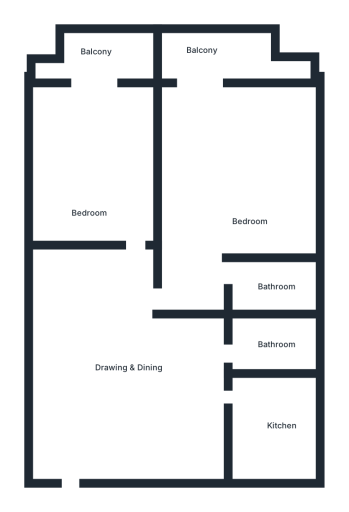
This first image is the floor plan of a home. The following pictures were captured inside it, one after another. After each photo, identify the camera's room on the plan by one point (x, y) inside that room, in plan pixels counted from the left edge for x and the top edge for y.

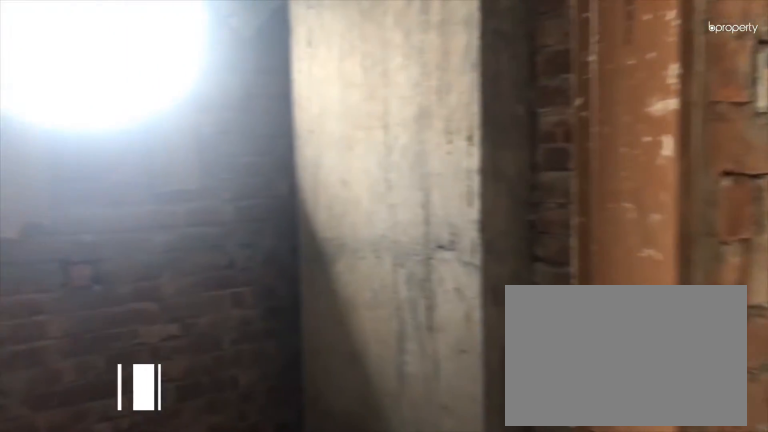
(277, 284)
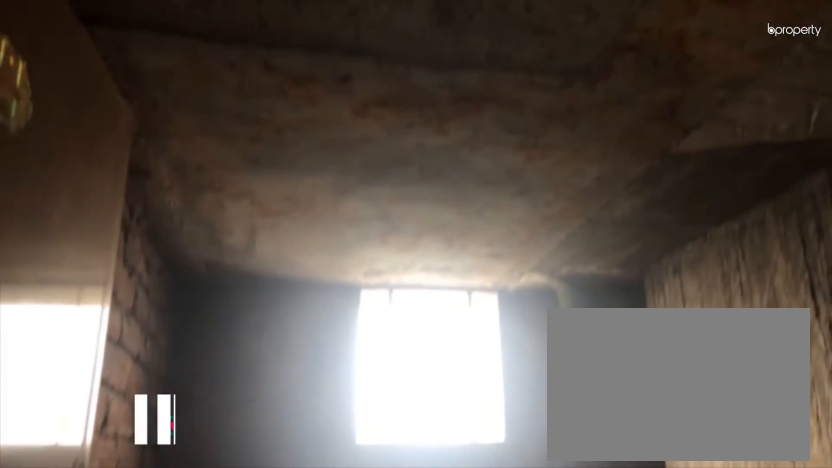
(277, 284)
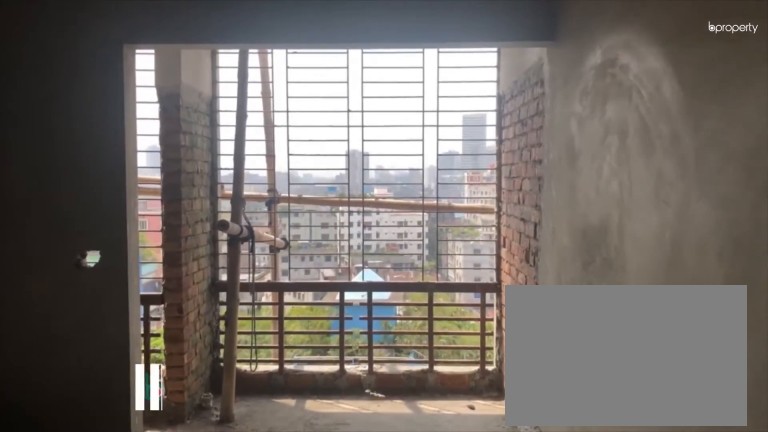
(85, 173)
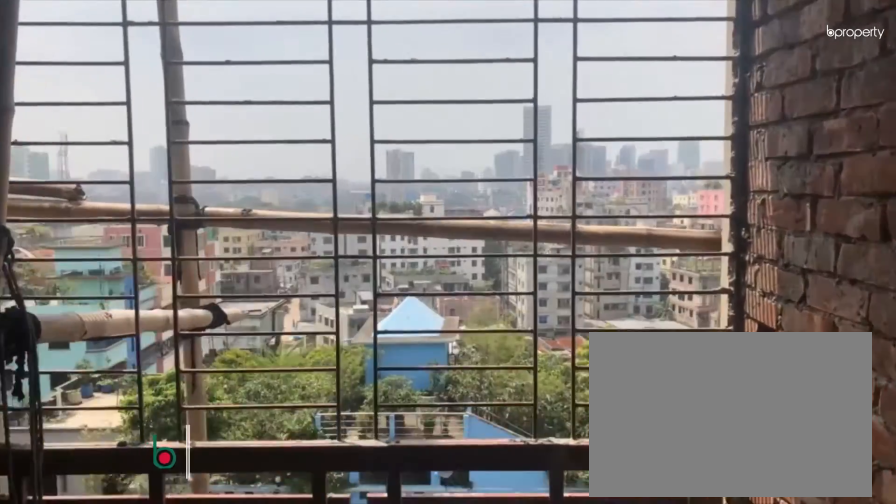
(108, 55)
